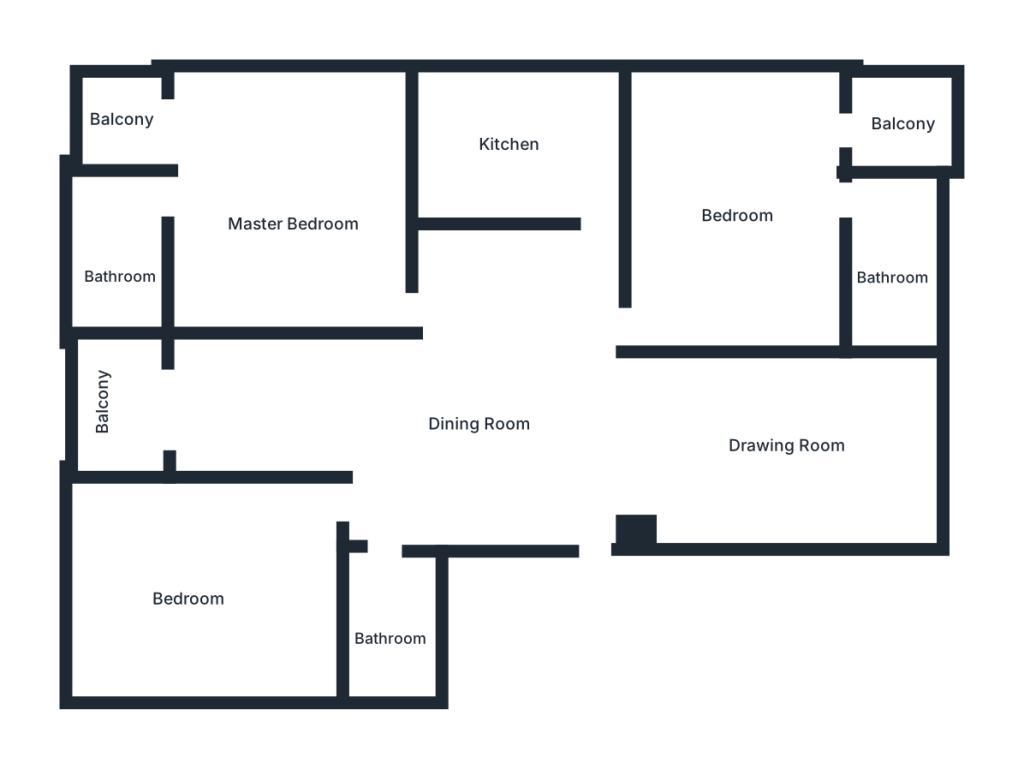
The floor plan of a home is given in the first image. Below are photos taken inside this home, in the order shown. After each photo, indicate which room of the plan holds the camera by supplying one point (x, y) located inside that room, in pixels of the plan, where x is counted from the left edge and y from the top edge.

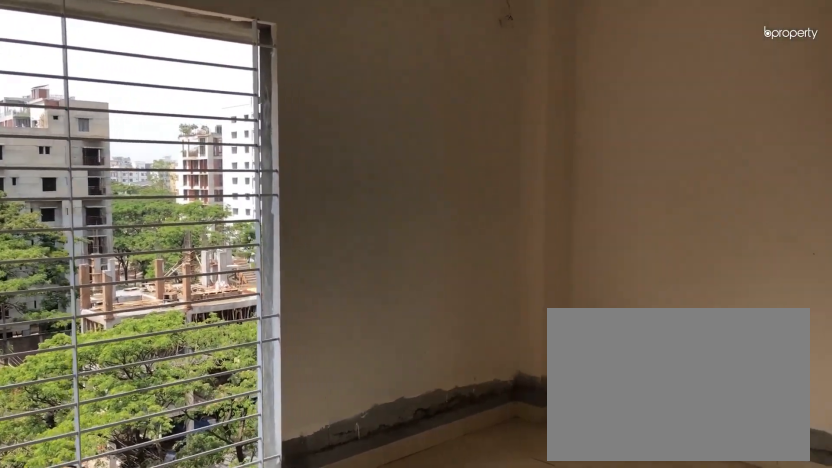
(212, 574)
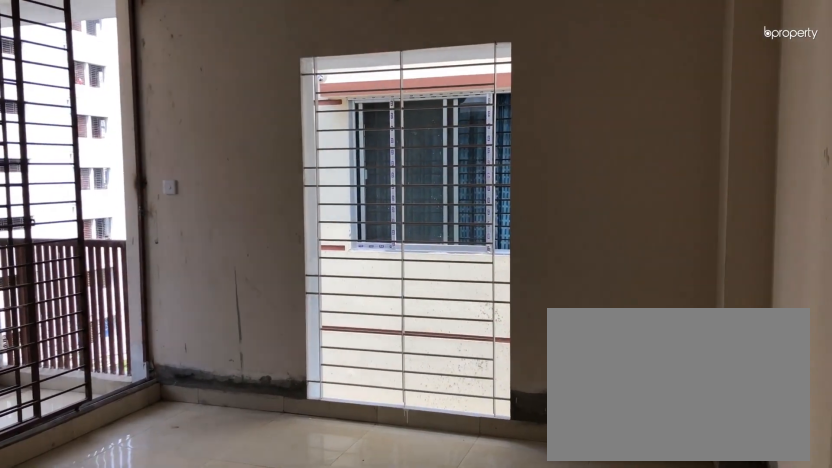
(292, 202)
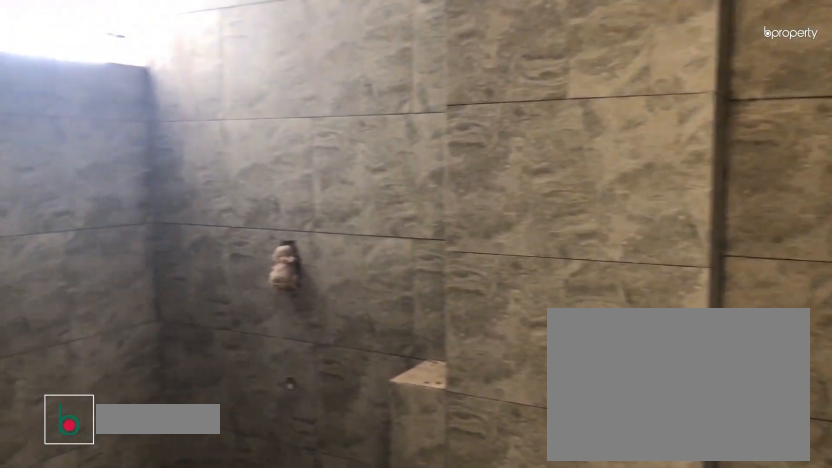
(120, 248)
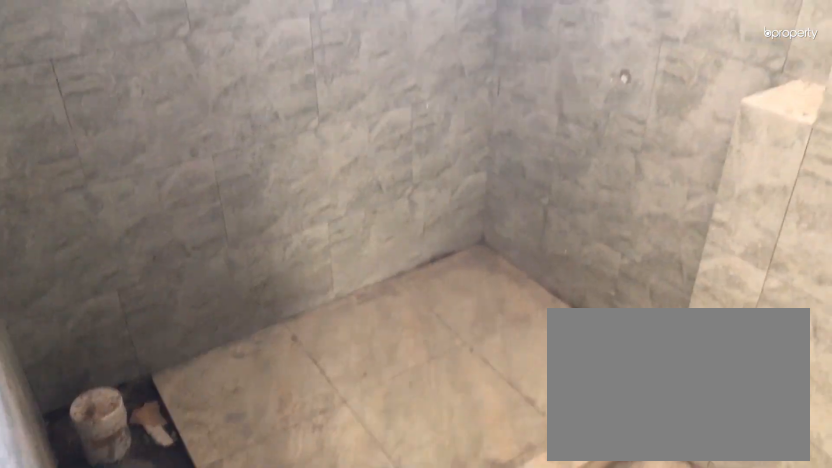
(120, 248)
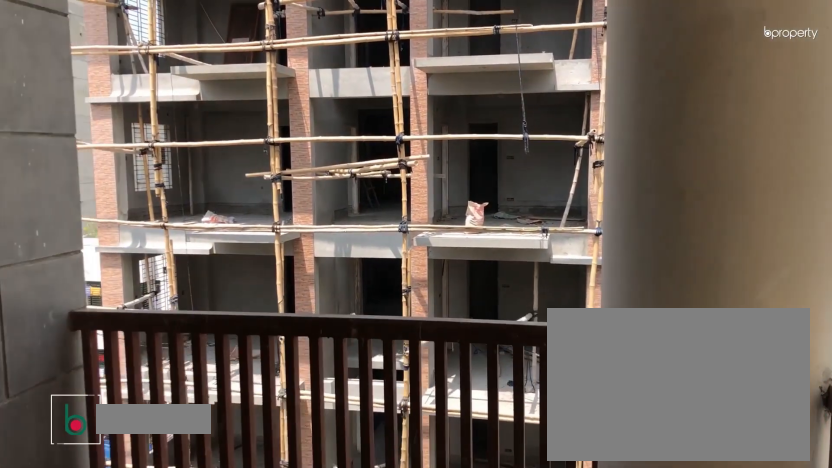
(130, 120)
